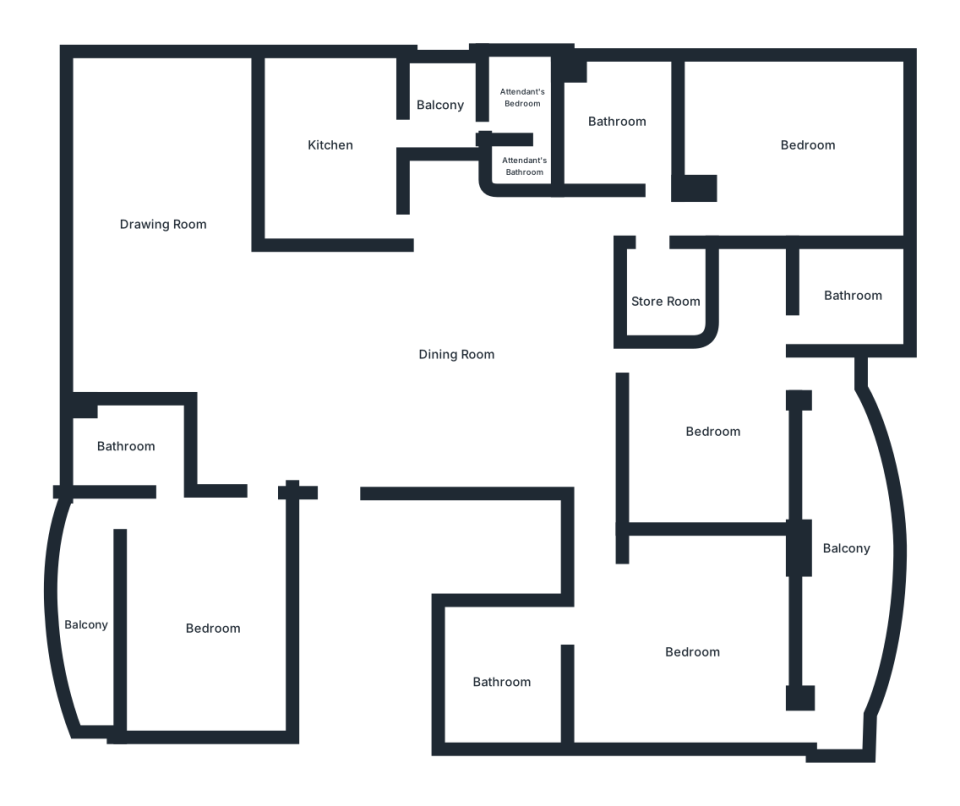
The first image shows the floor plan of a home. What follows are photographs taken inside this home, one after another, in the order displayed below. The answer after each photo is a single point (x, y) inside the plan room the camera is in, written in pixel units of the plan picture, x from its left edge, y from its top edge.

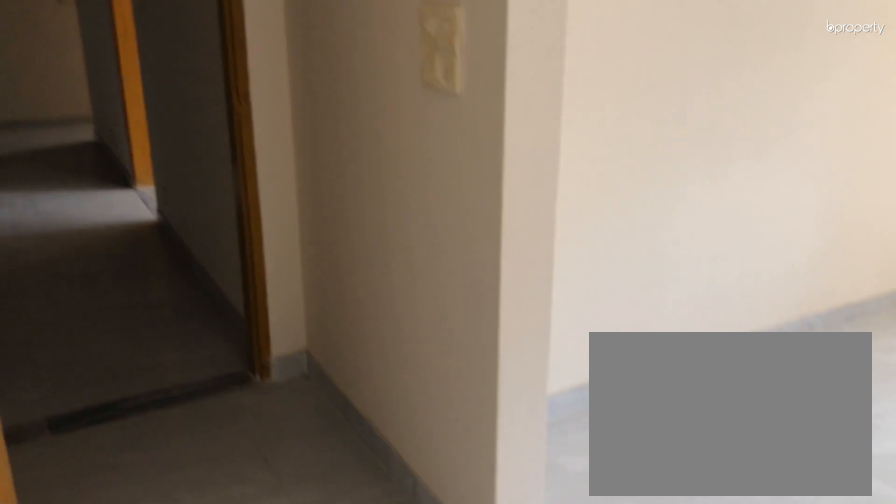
(685, 643)
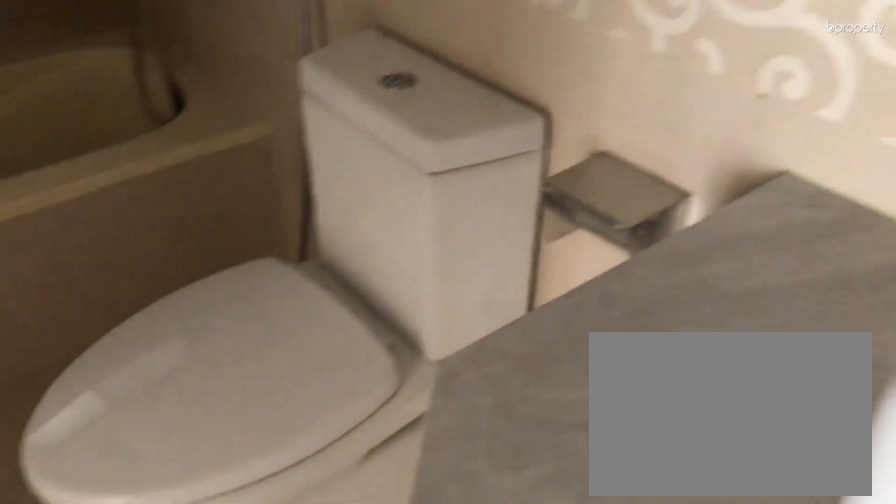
(498, 675)
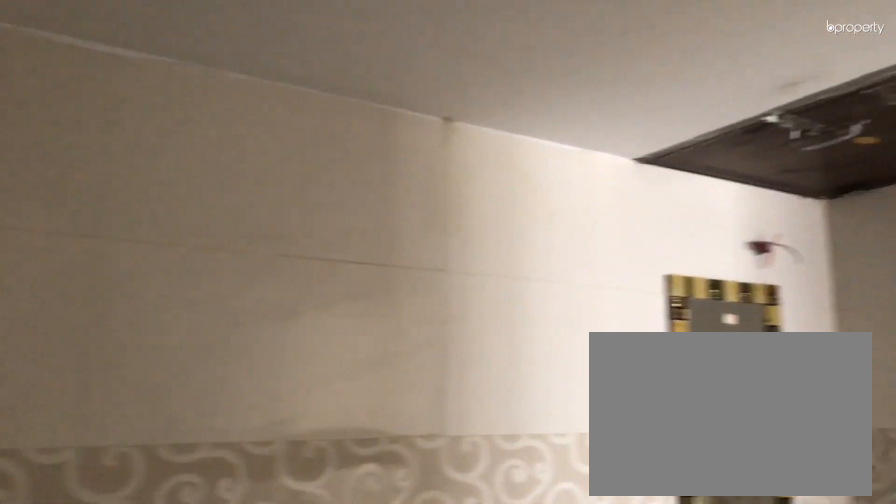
(498, 675)
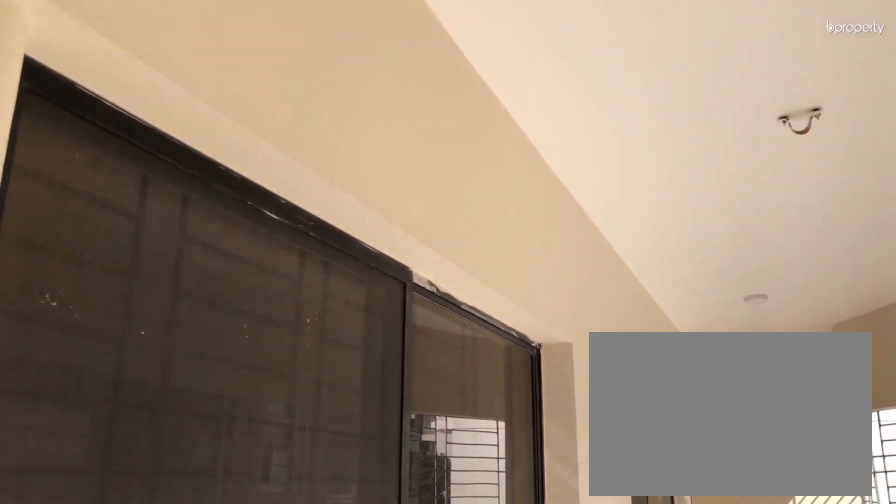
(845, 518)
